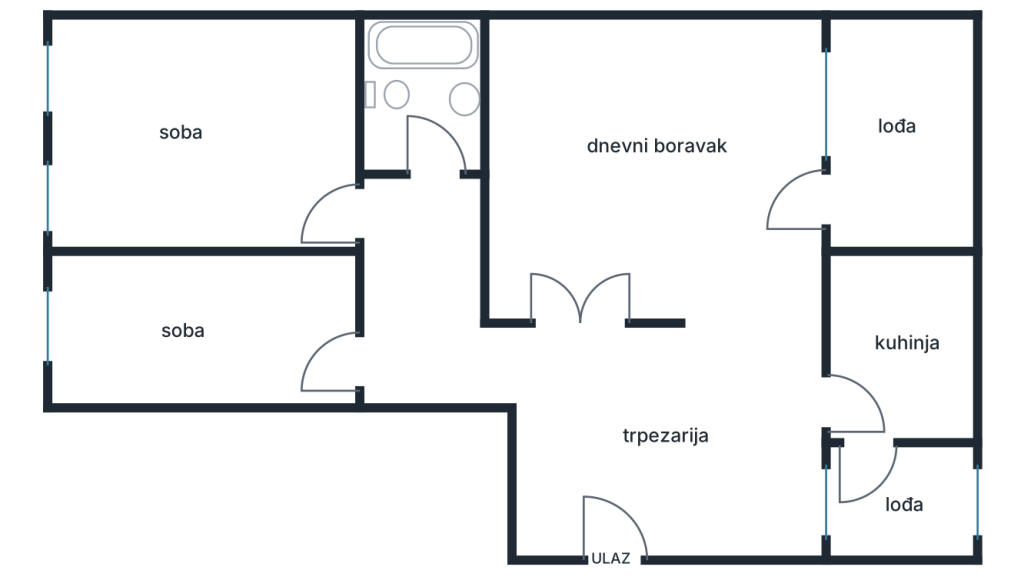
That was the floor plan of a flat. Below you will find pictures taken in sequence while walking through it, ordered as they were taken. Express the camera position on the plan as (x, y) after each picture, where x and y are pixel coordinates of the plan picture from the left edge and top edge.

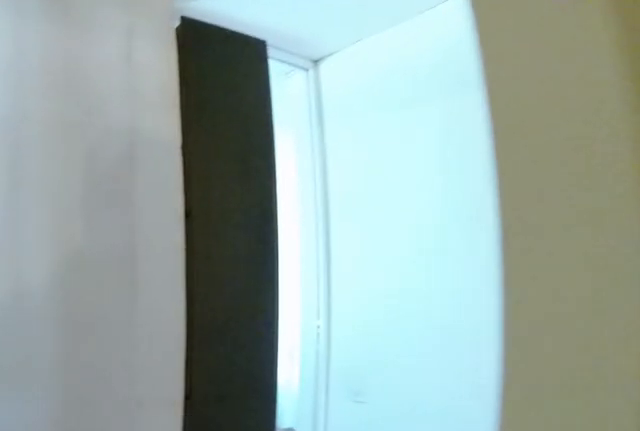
(365, 199)
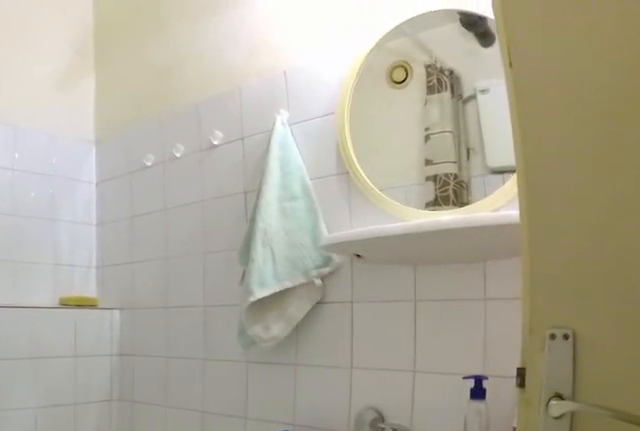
(414, 144)
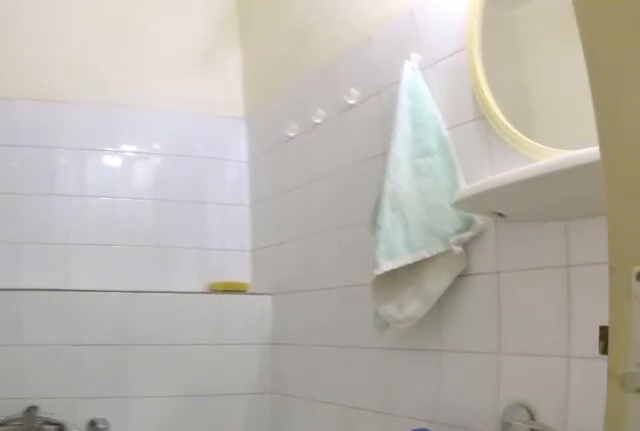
(420, 145)
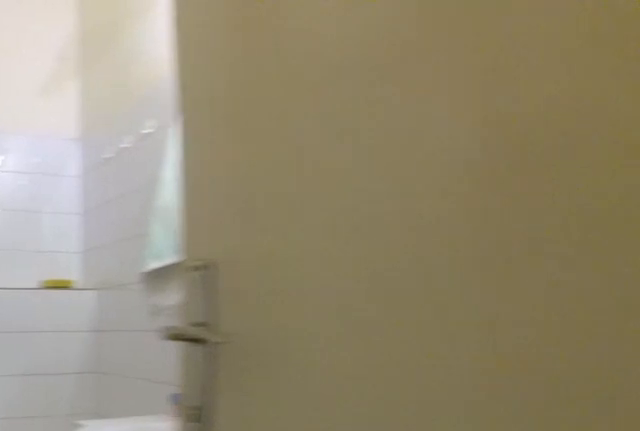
(419, 196)
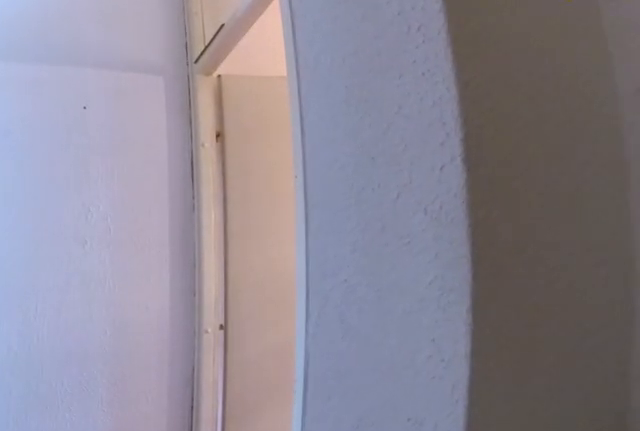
(421, 195)
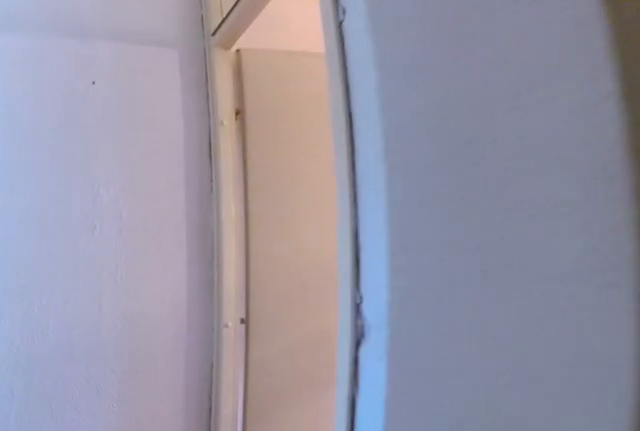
(420, 225)
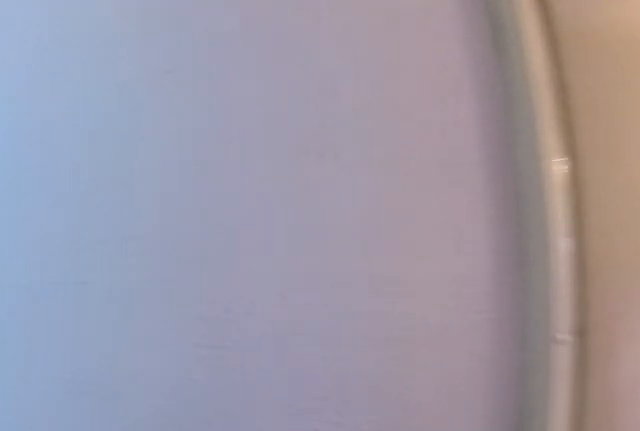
(418, 329)
